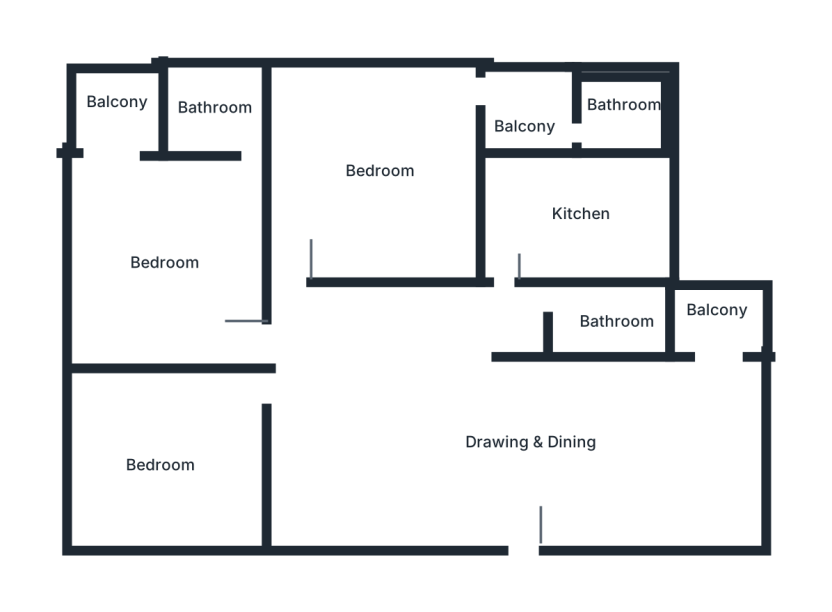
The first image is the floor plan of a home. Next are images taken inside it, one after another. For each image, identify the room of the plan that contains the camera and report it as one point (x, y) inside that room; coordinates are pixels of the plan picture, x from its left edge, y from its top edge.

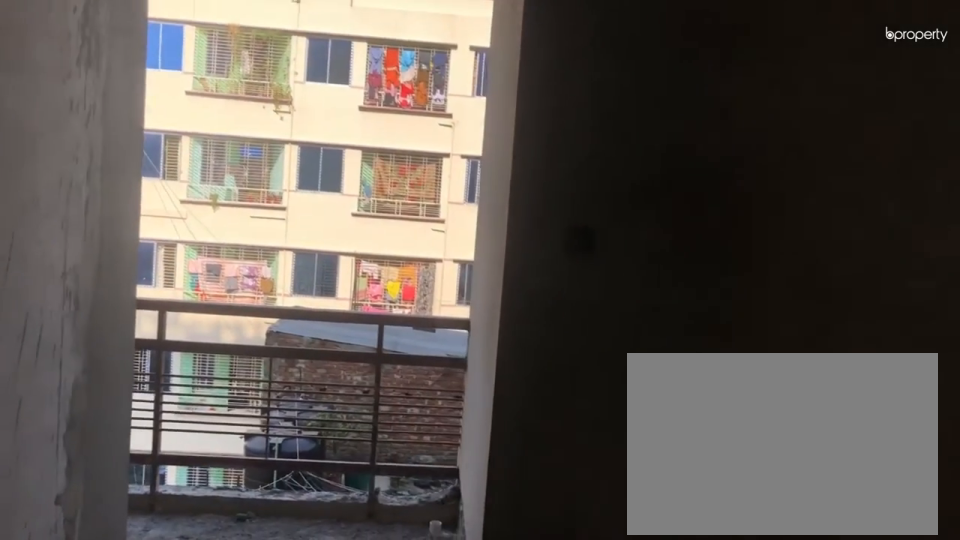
(164, 257)
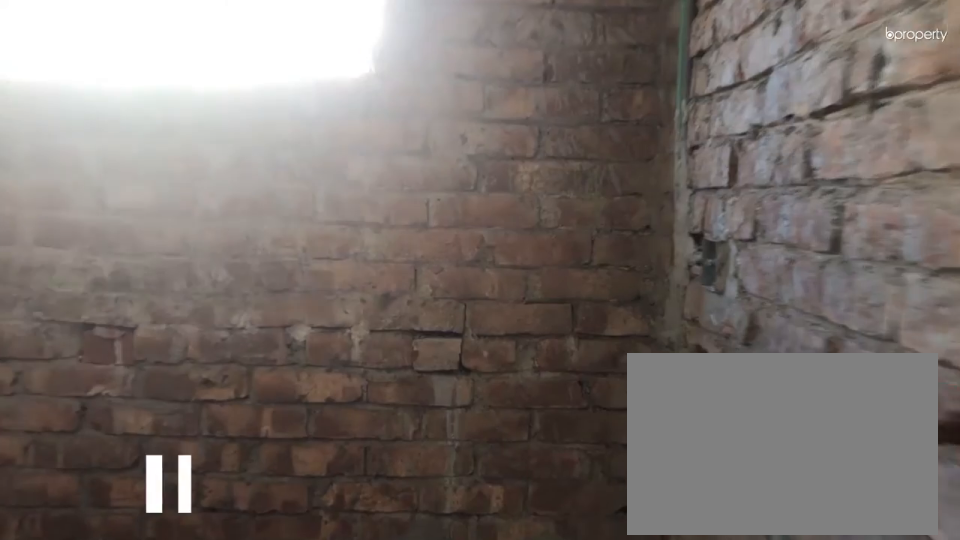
(209, 109)
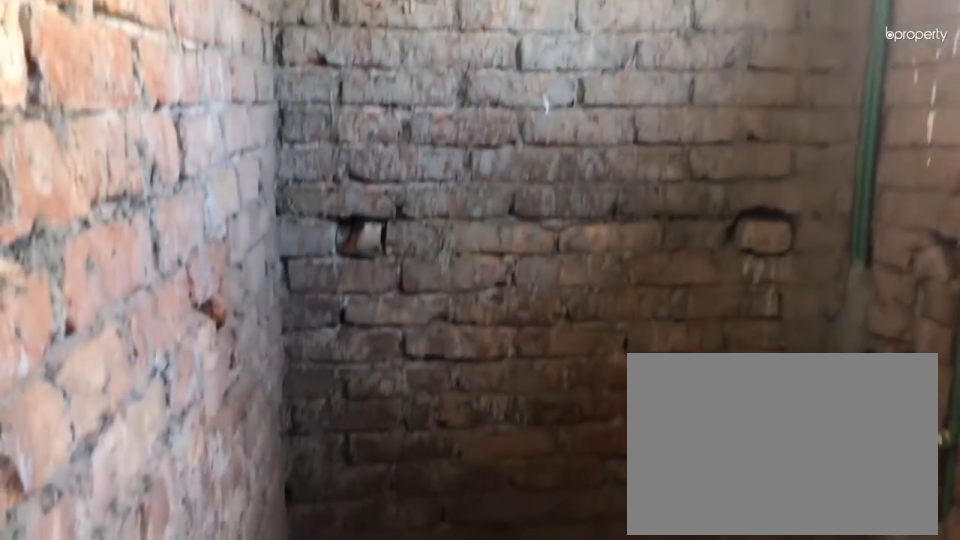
(209, 109)
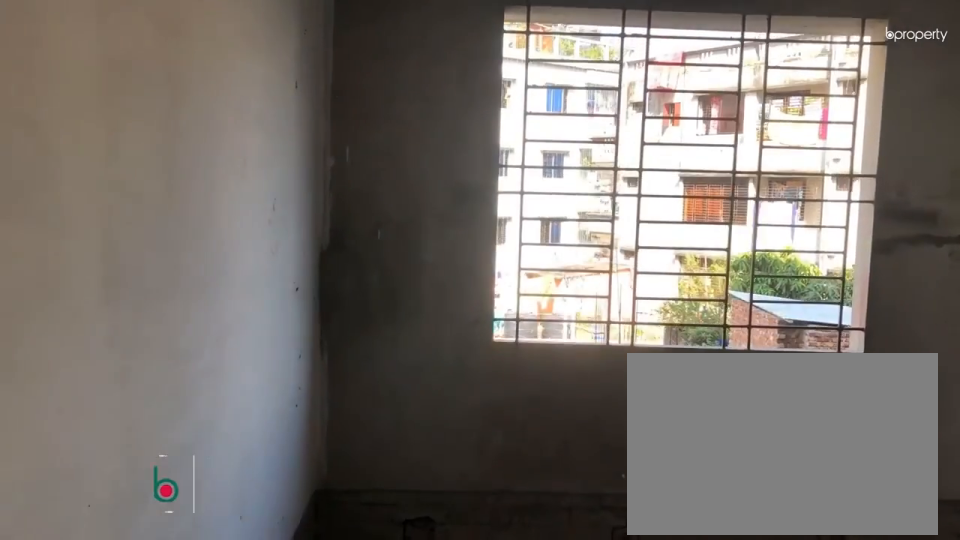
(372, 174)
